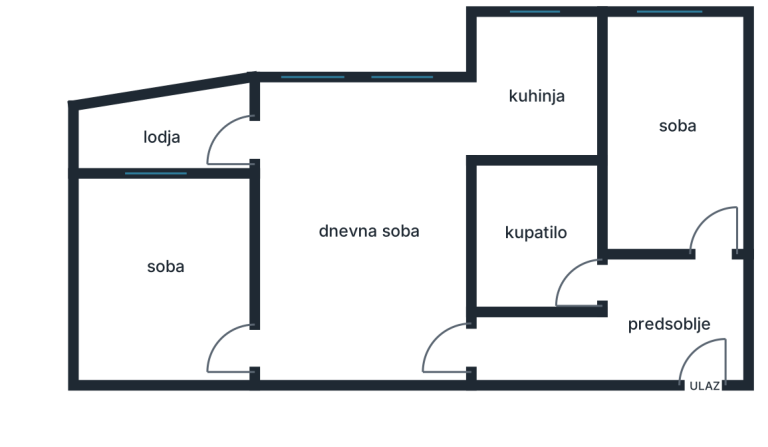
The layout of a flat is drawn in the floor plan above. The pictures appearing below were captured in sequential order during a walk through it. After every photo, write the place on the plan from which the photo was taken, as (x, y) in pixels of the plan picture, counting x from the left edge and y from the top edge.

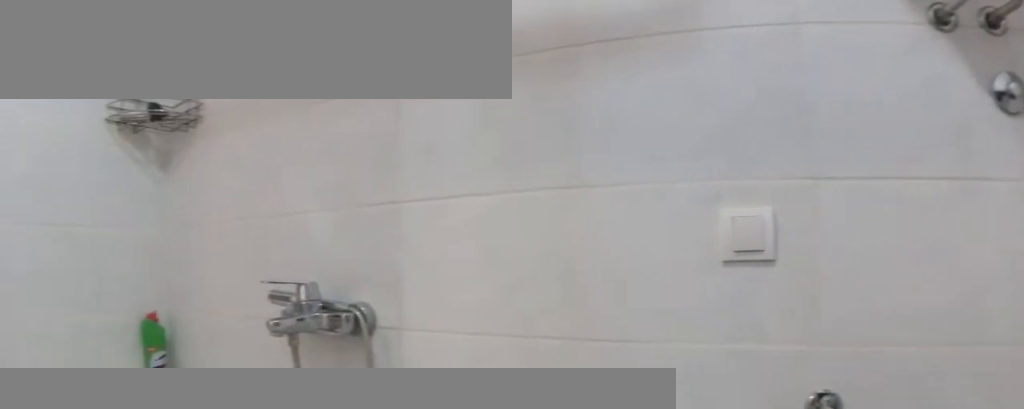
(564, 169)
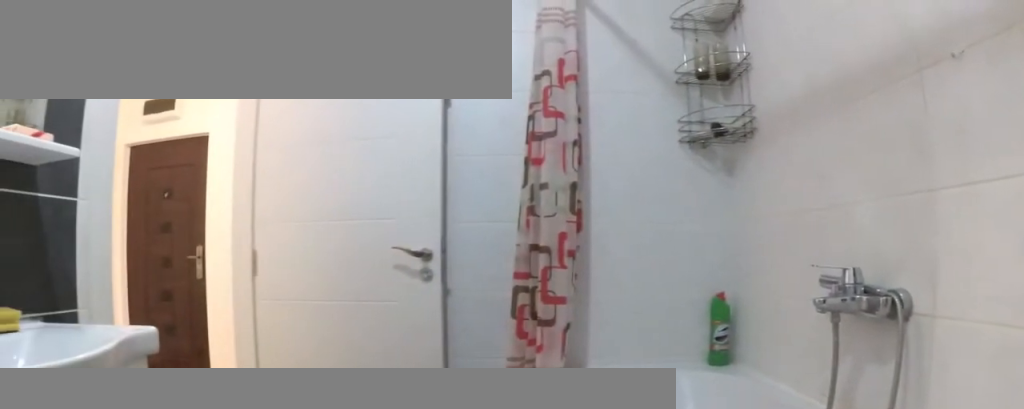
(522, 168)
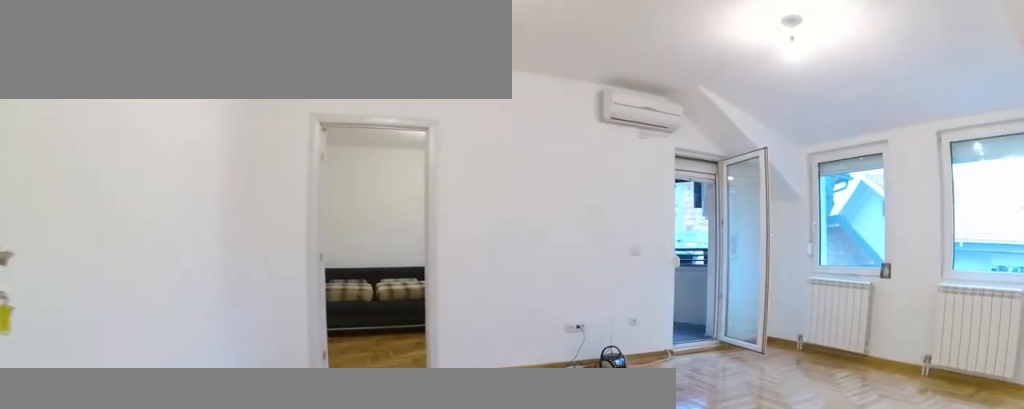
(492, 342)
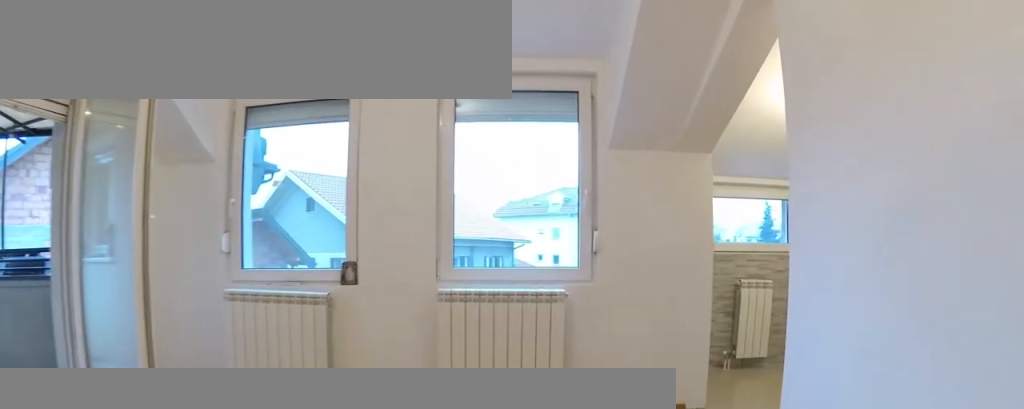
(439, 263)
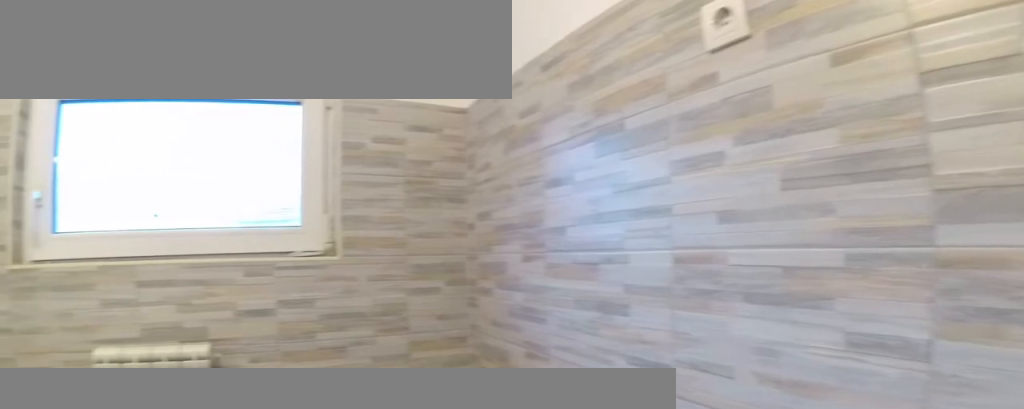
(556, 146)
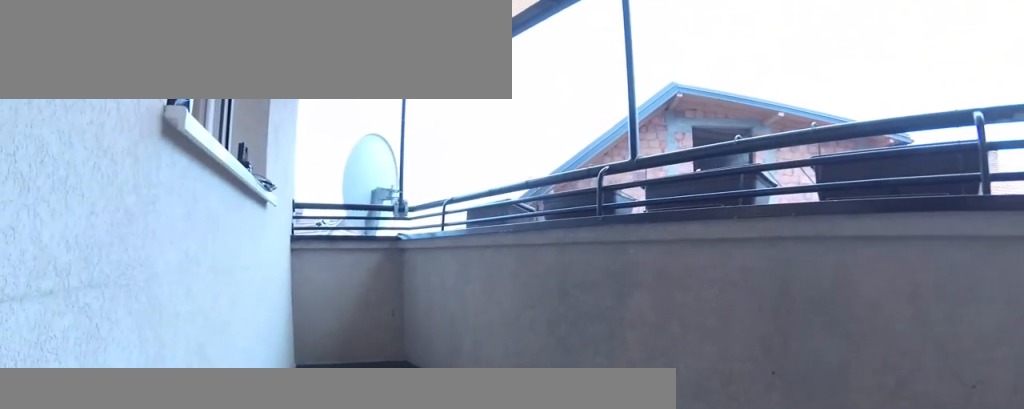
(259, 128)
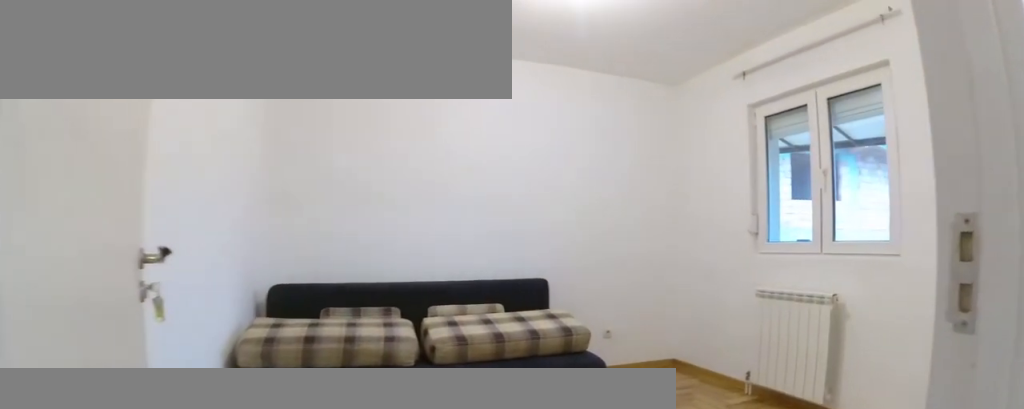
(282, 339)
